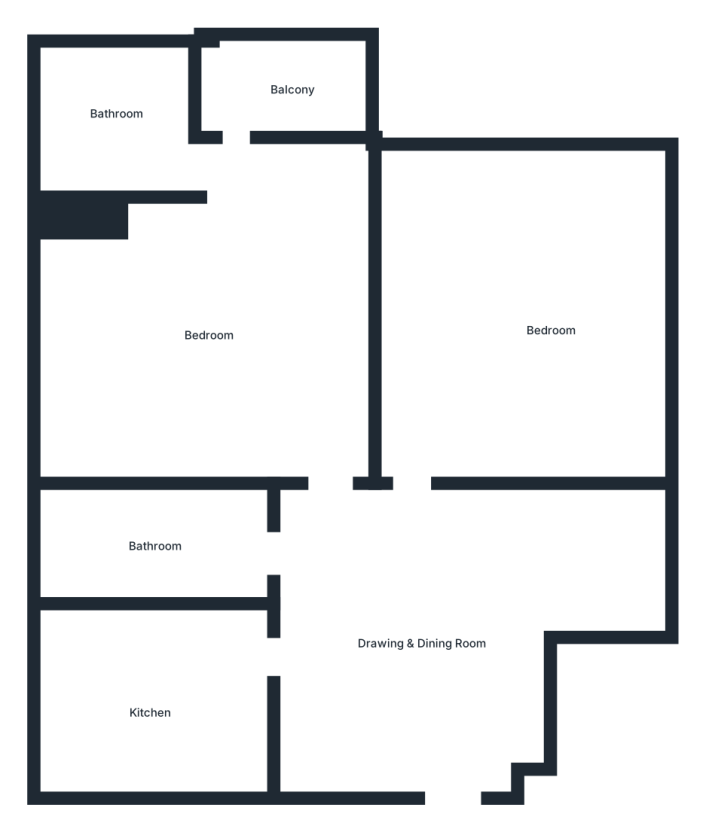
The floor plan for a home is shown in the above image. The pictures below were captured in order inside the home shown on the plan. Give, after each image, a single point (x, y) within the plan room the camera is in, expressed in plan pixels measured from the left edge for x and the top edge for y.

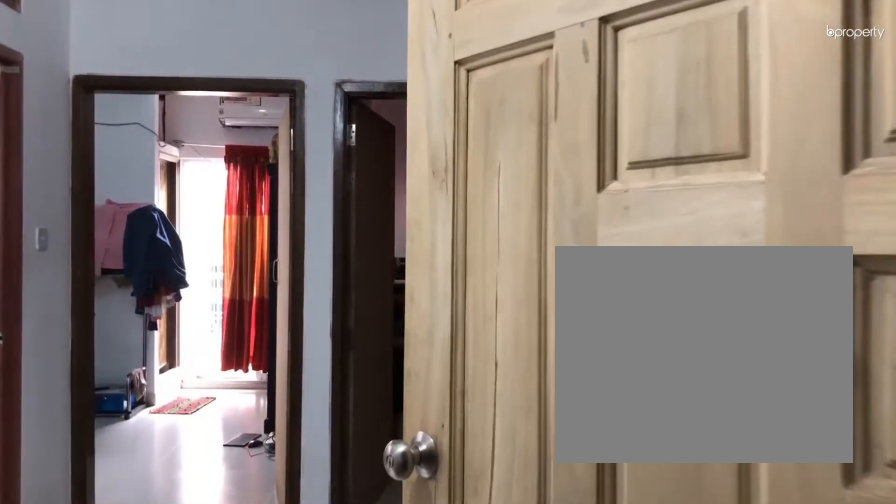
(456, 773)
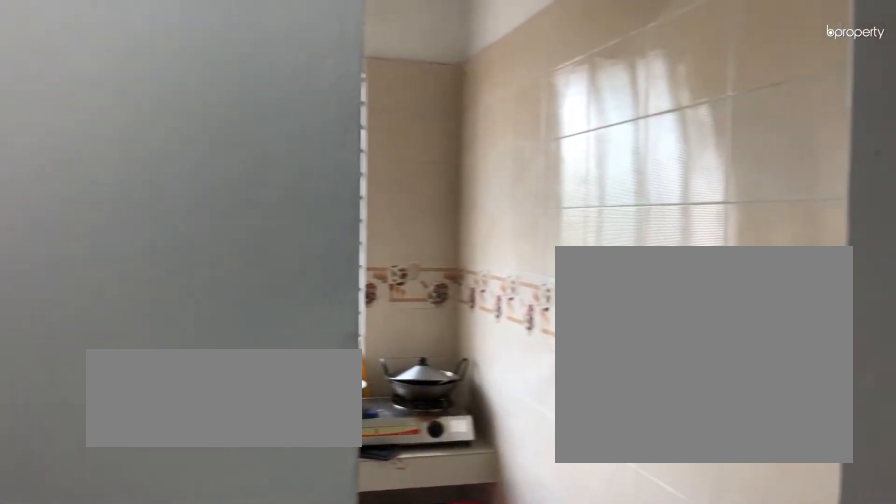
(413, 610)
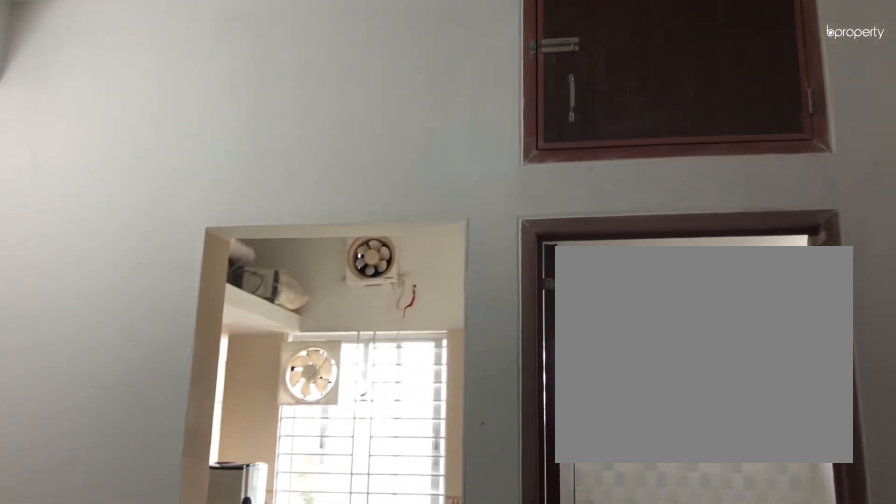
(411, 610)
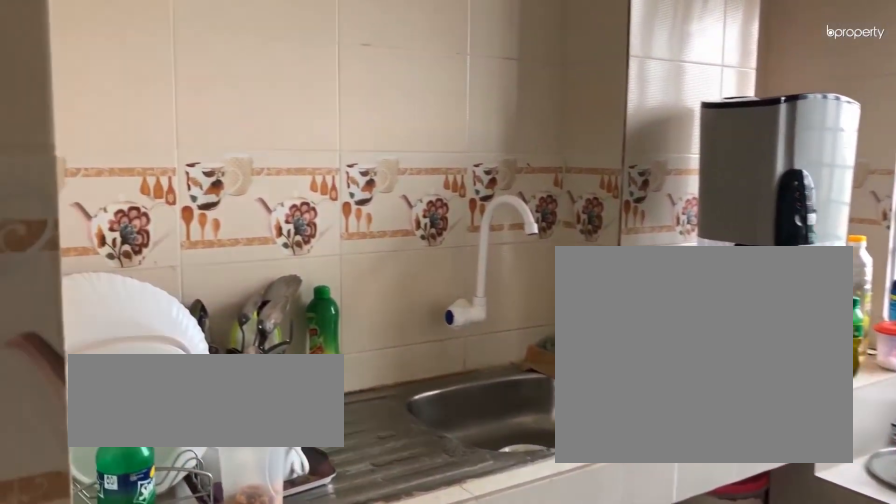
(142, 690)
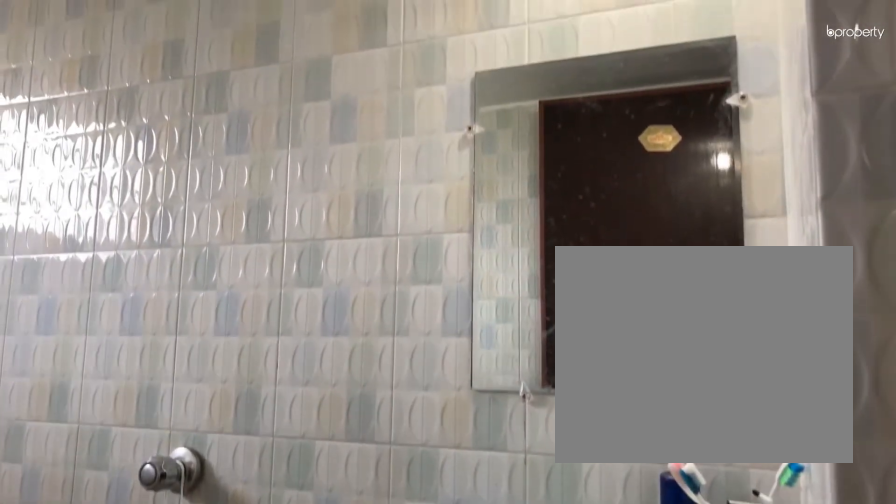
(167, 542)
